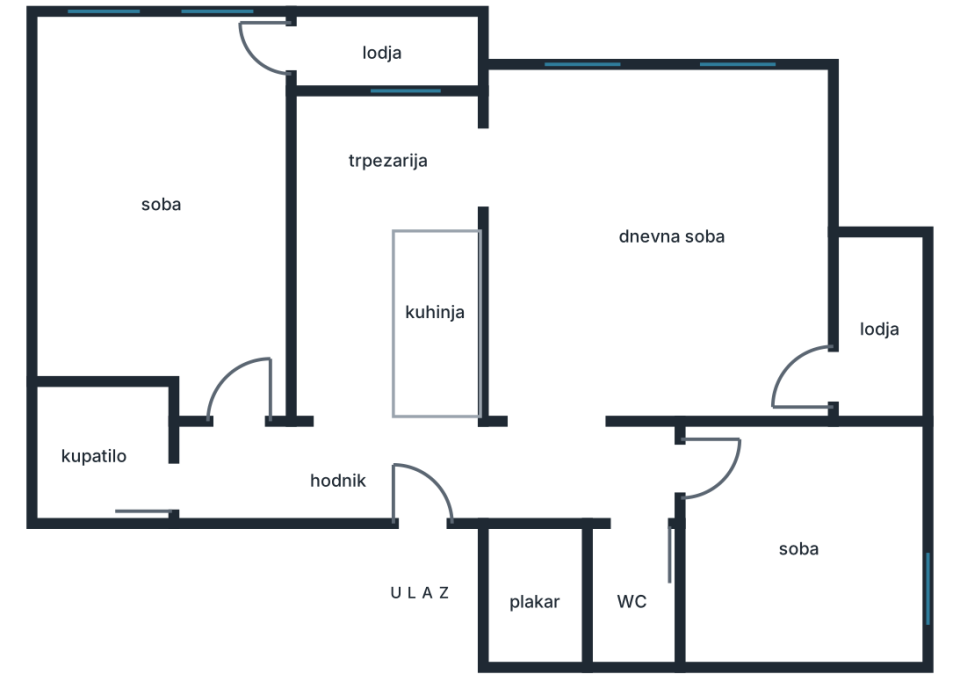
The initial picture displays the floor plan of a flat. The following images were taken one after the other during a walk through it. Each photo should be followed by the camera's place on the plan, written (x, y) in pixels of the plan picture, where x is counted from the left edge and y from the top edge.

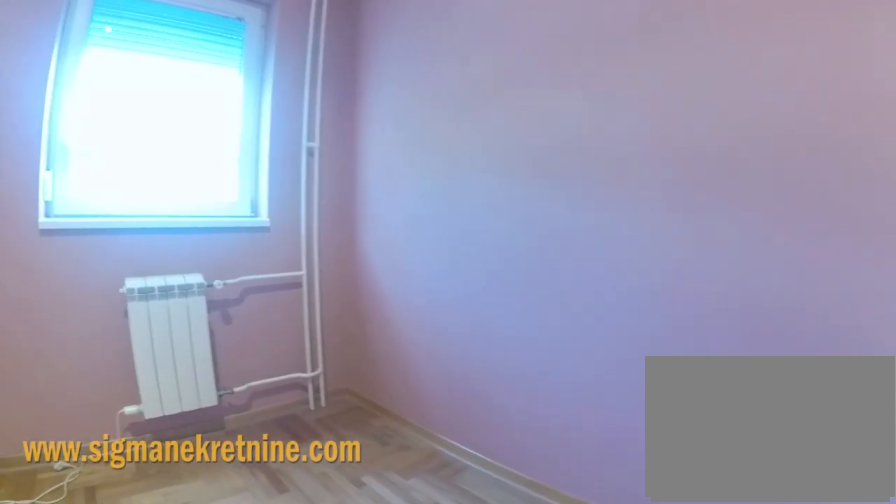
(759, 574)
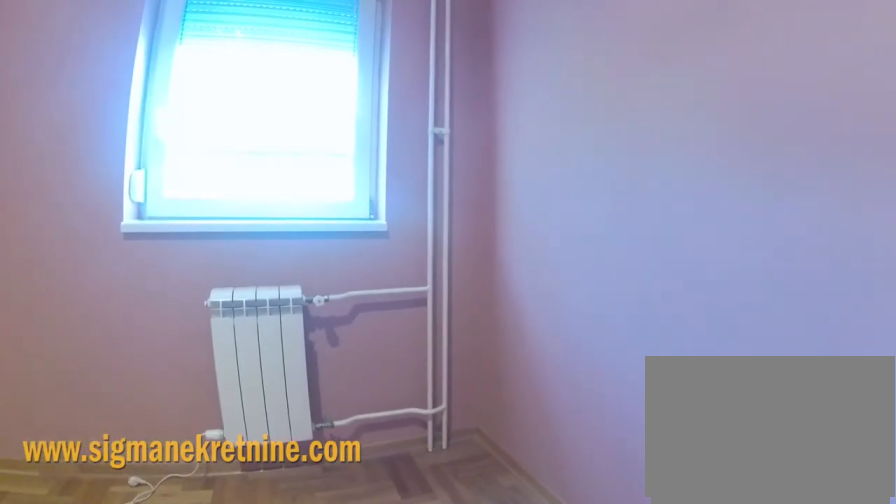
(777, 601)
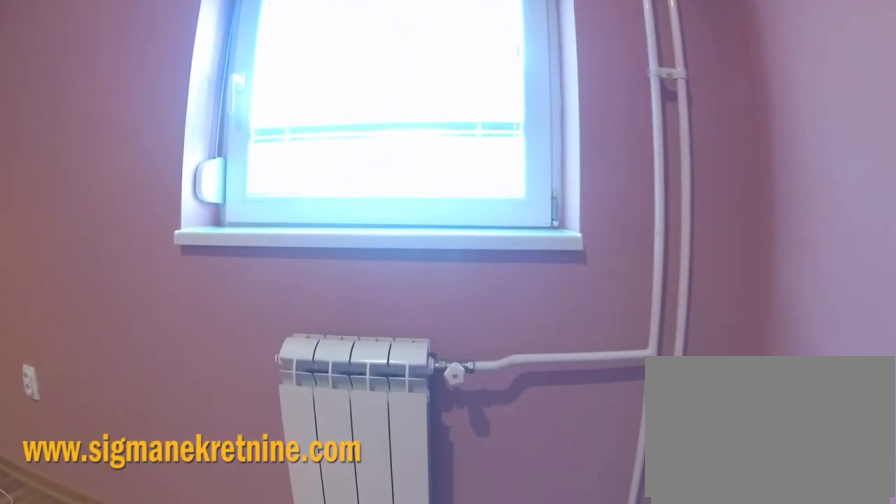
(833, 625)
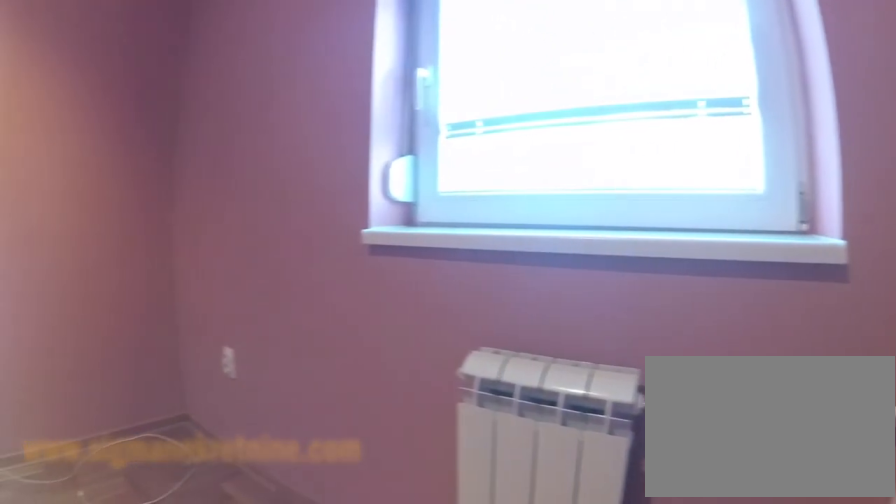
(853, 630)
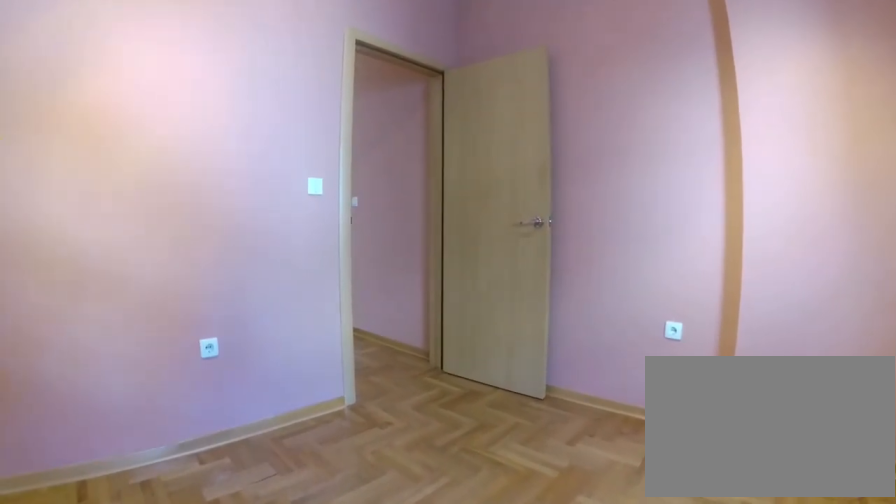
(842, 585)
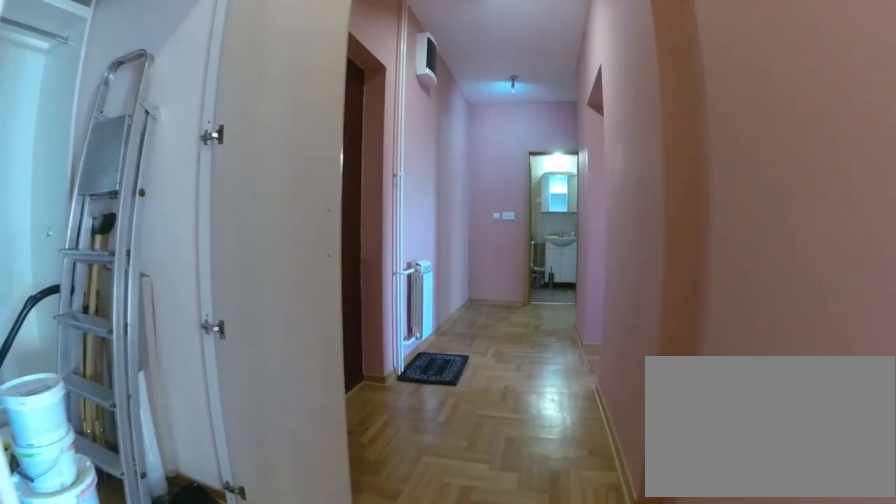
(576, 471)
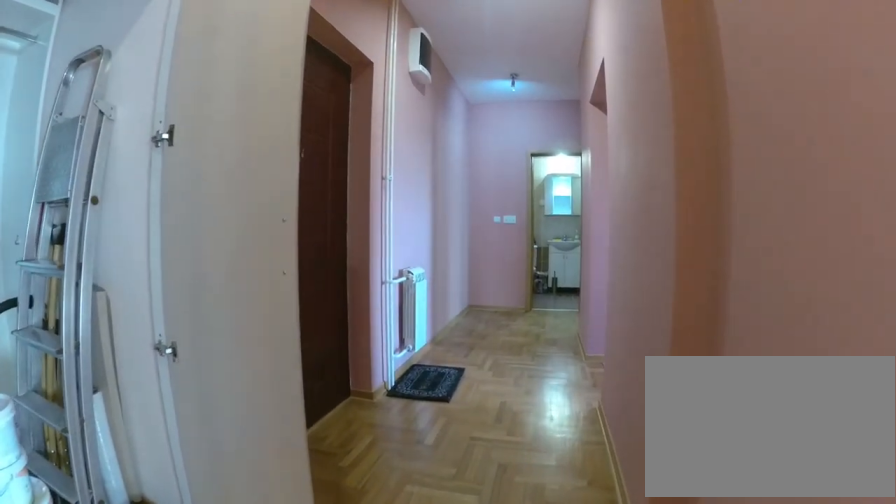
(569, 471)
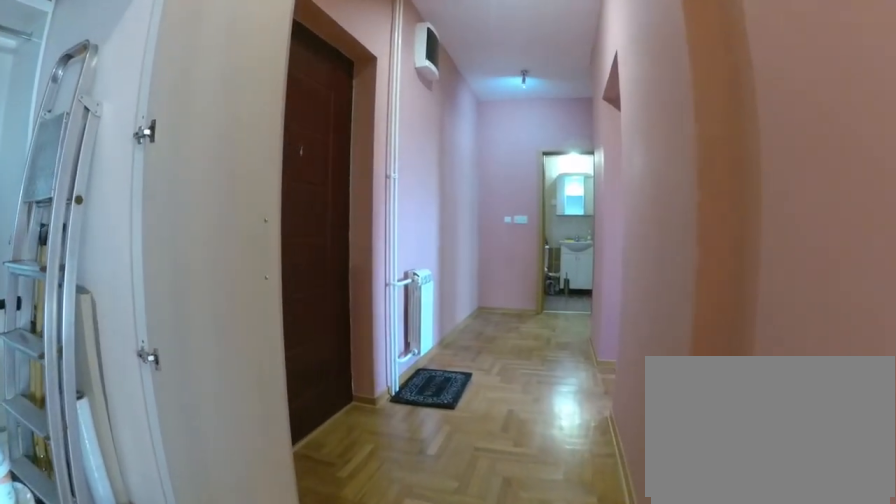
(561, 471)
